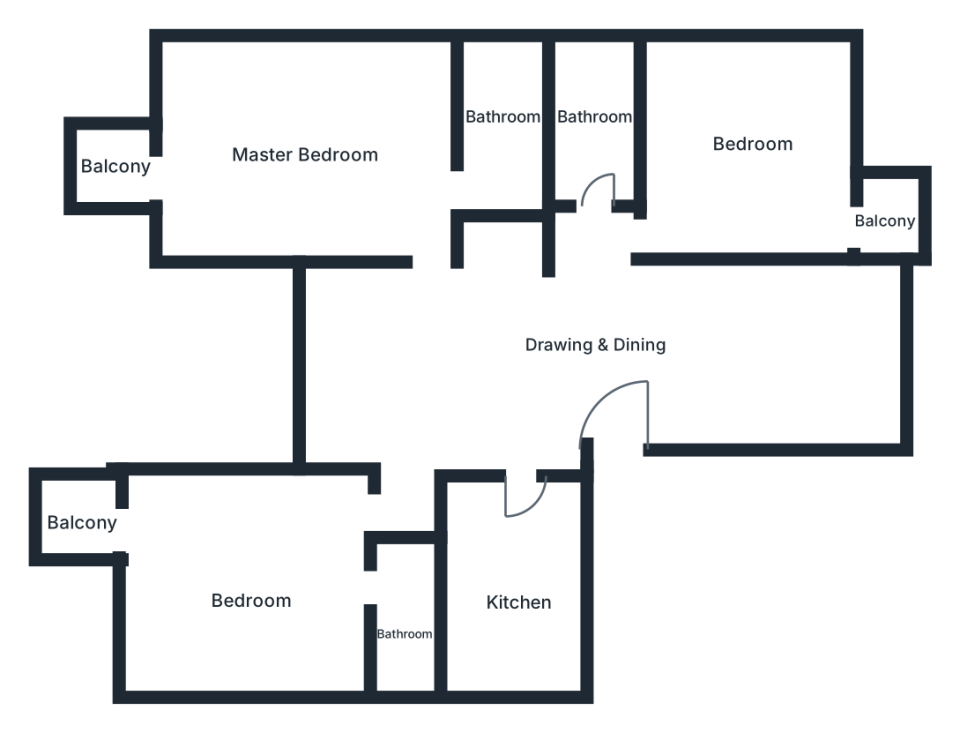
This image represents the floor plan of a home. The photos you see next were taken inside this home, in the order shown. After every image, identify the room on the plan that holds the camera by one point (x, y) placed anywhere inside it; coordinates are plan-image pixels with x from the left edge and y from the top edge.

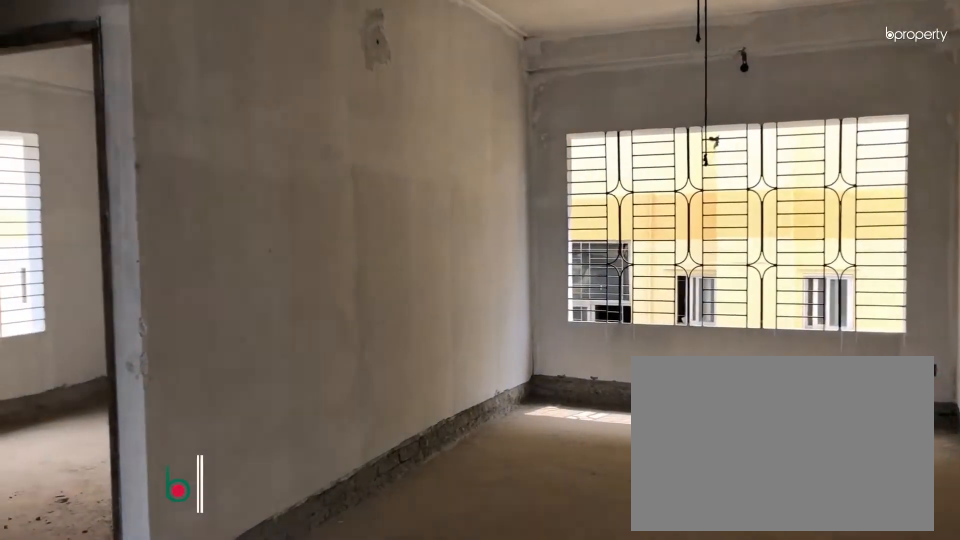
(774, 356)
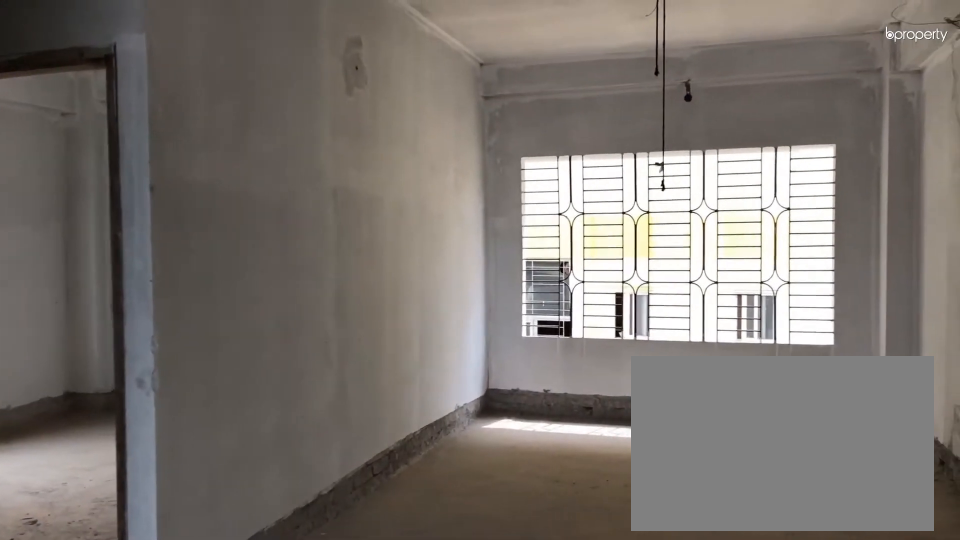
(774, 356)
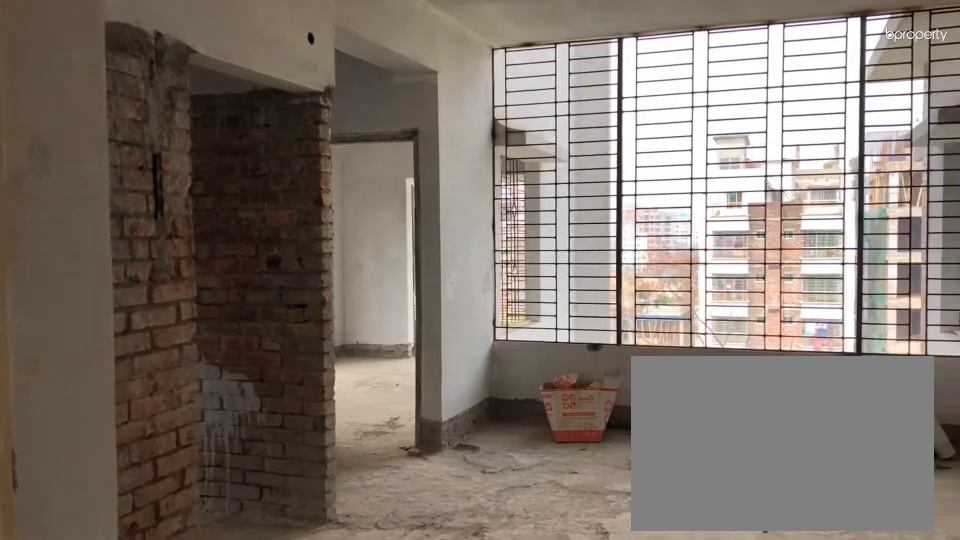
(436, 363)
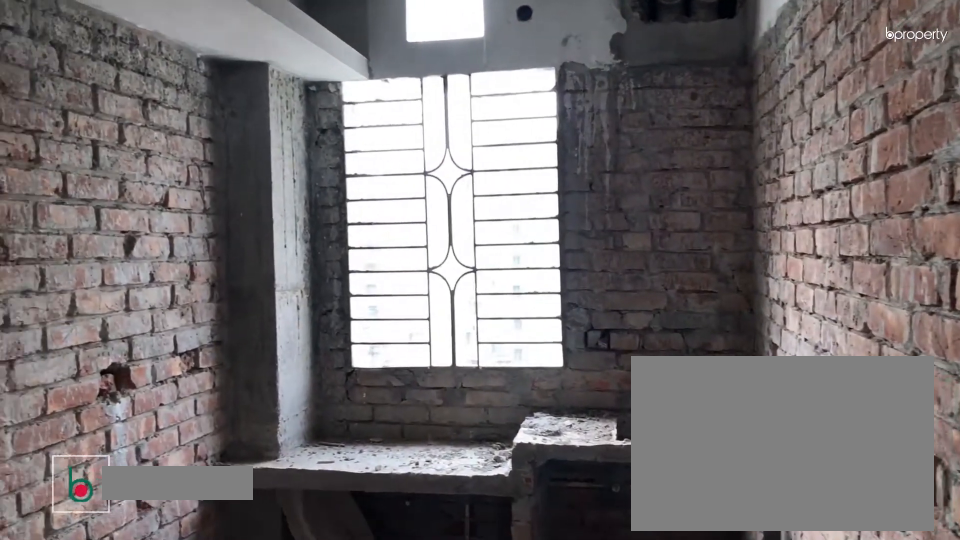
(510, 569)
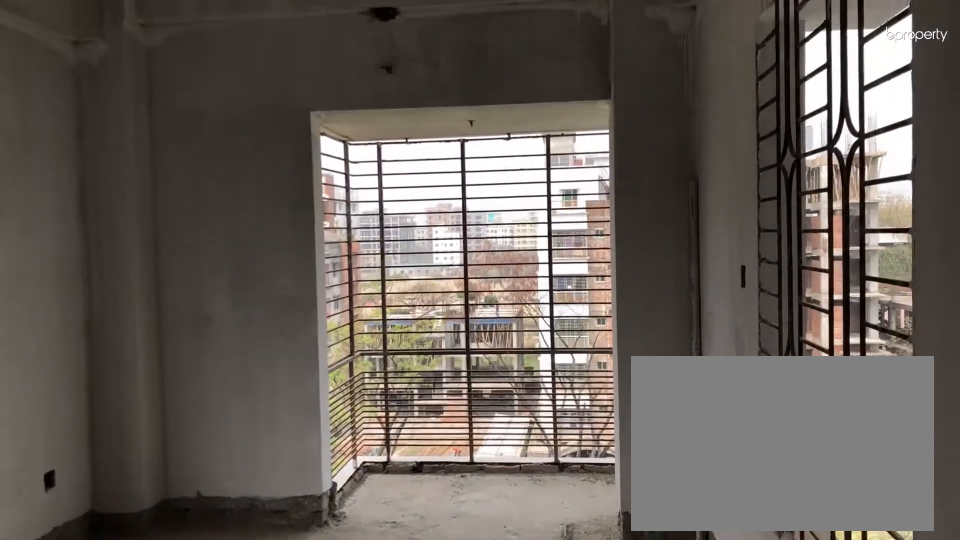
(257, 589)
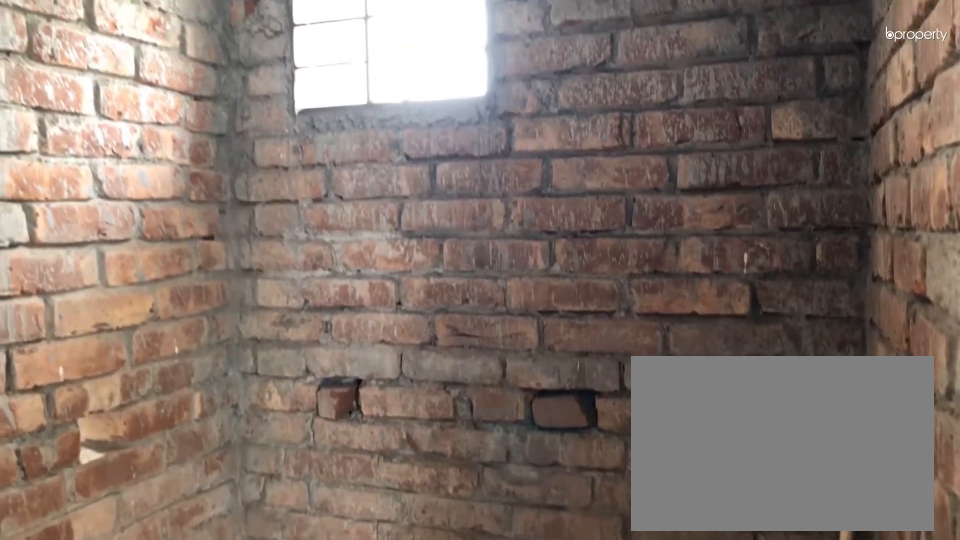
(406, 631)
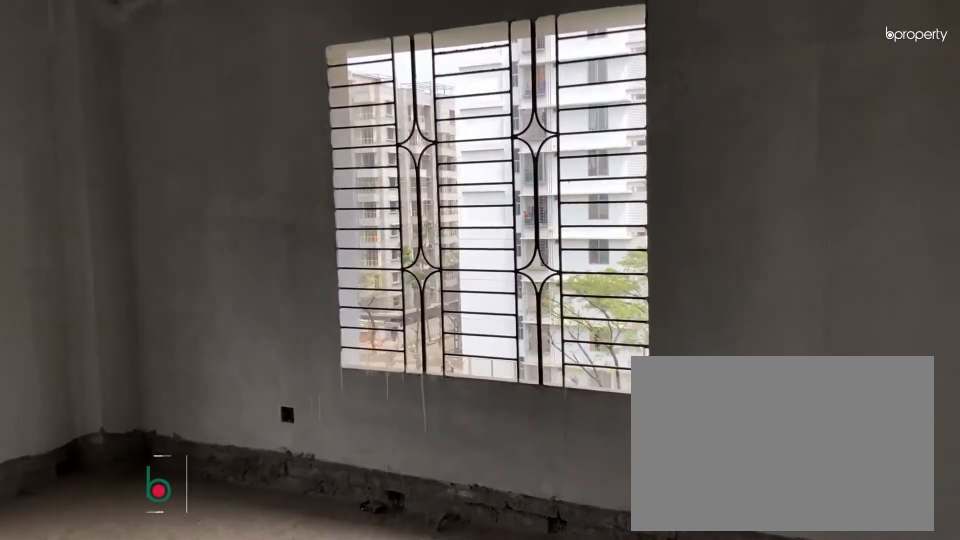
(321, 144)
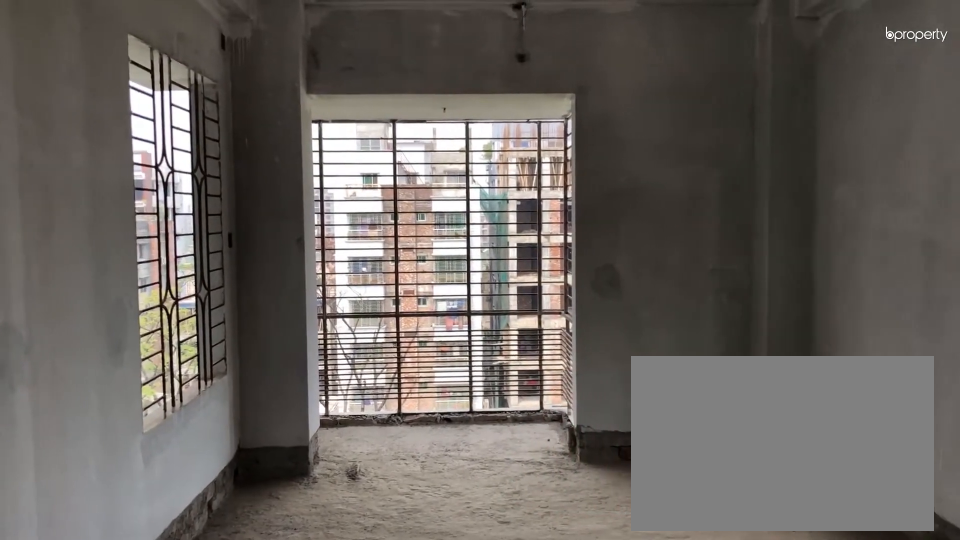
(321, 144)
